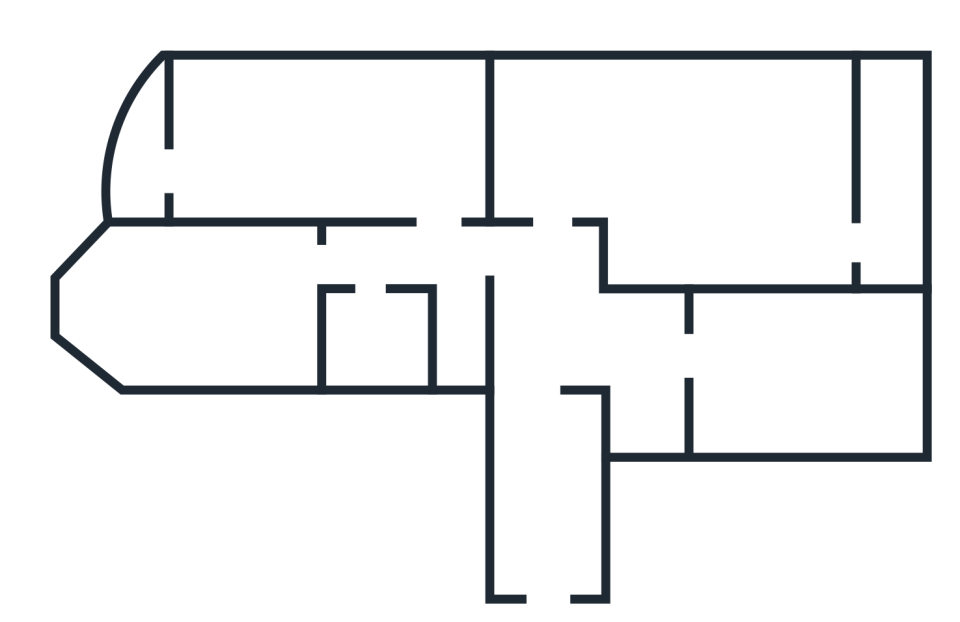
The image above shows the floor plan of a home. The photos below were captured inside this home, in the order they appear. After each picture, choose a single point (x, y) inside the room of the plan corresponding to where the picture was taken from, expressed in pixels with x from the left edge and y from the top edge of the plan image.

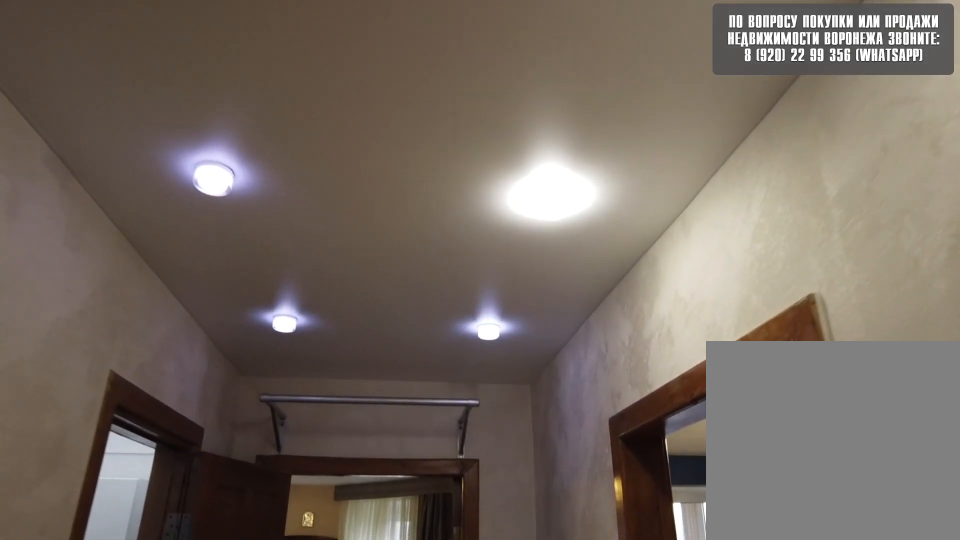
(548, 269)
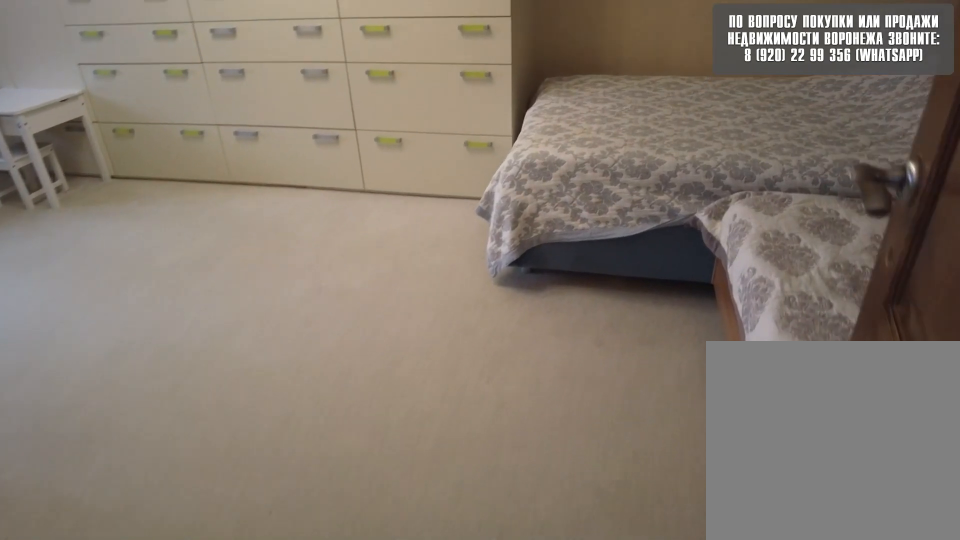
(436, 253)
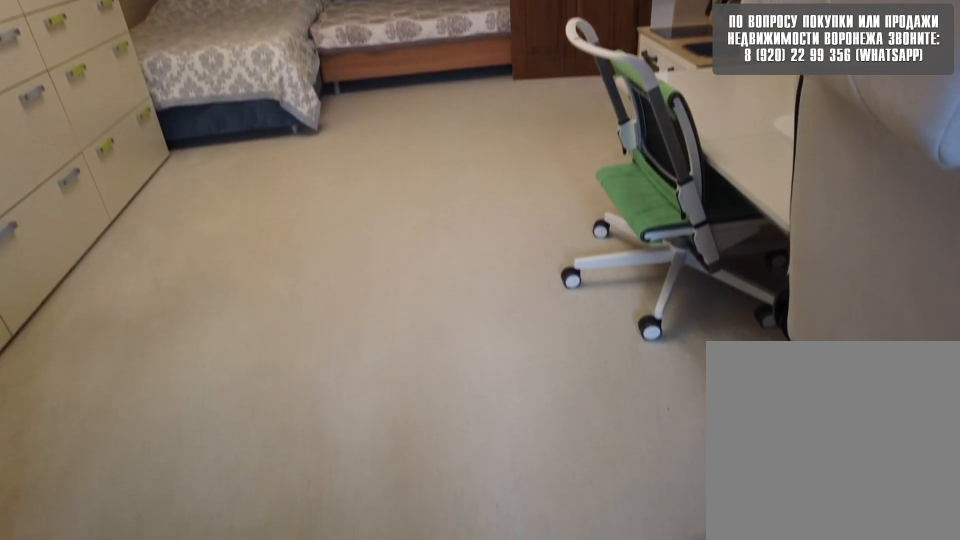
(394, 152)
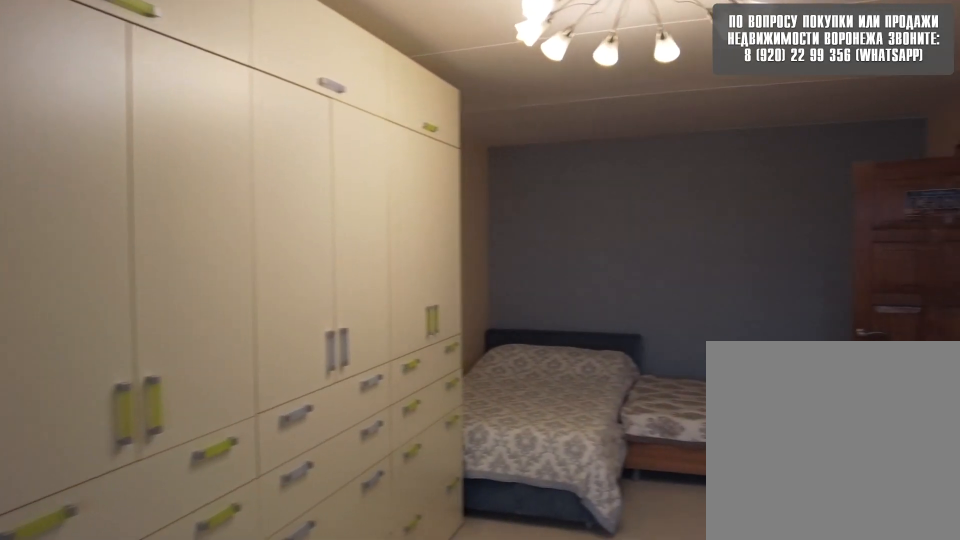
(394, 152)
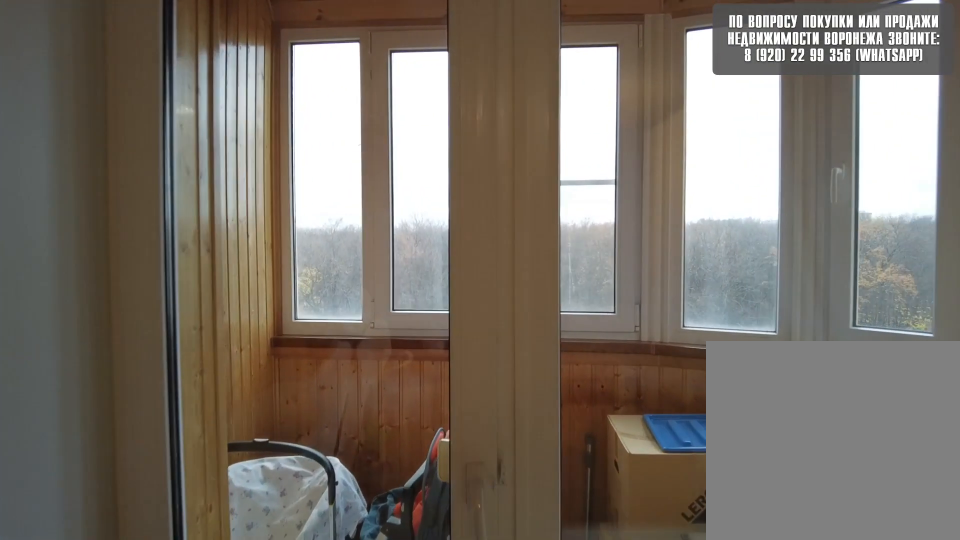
(233, 156)
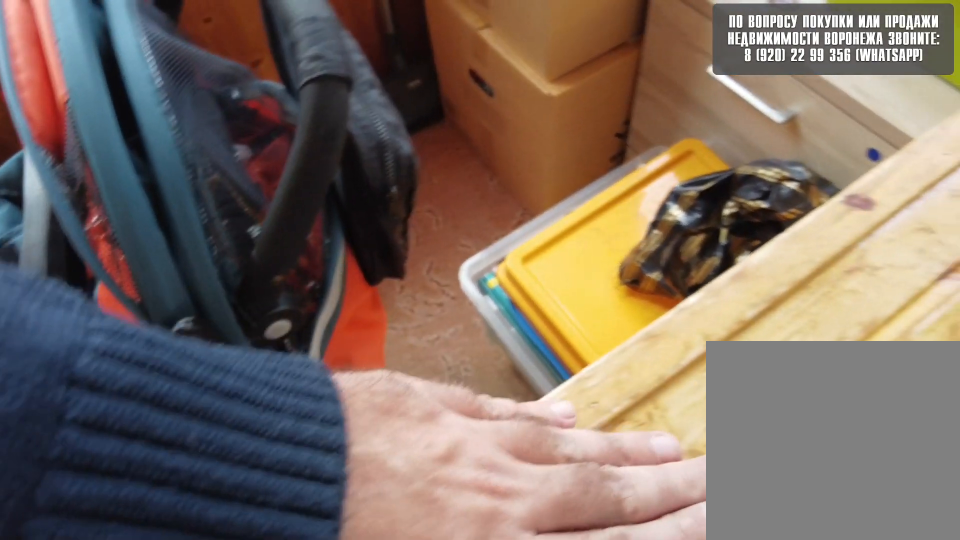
(149, 159)
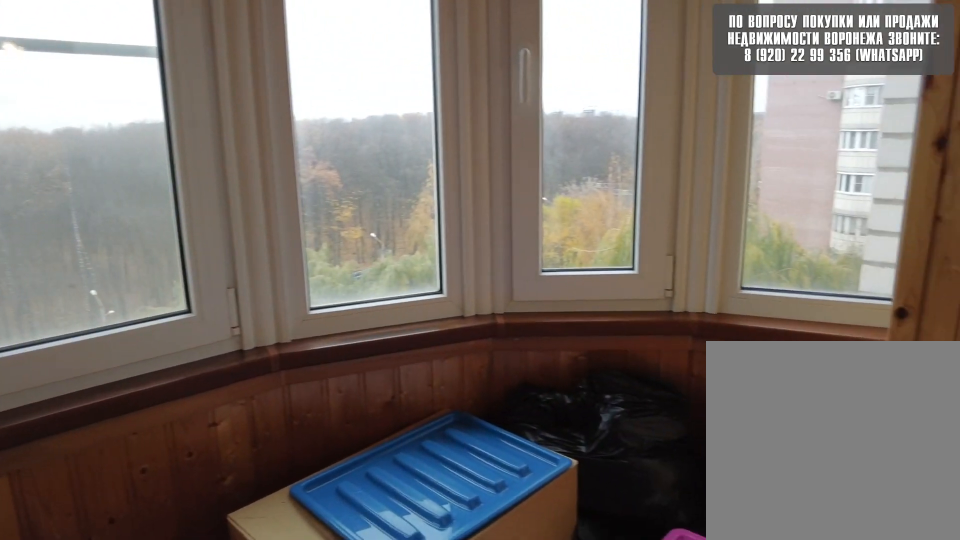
(149, 159)
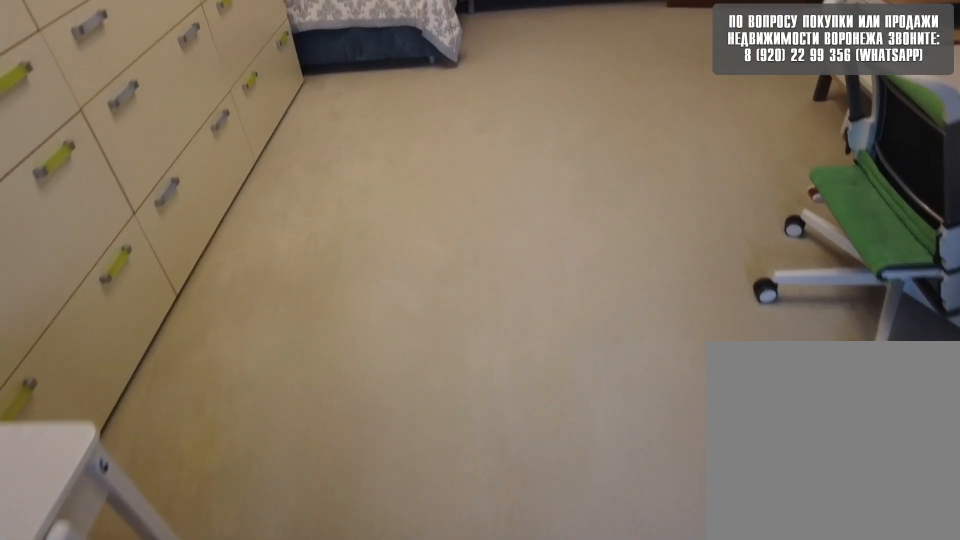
(222, 167)
